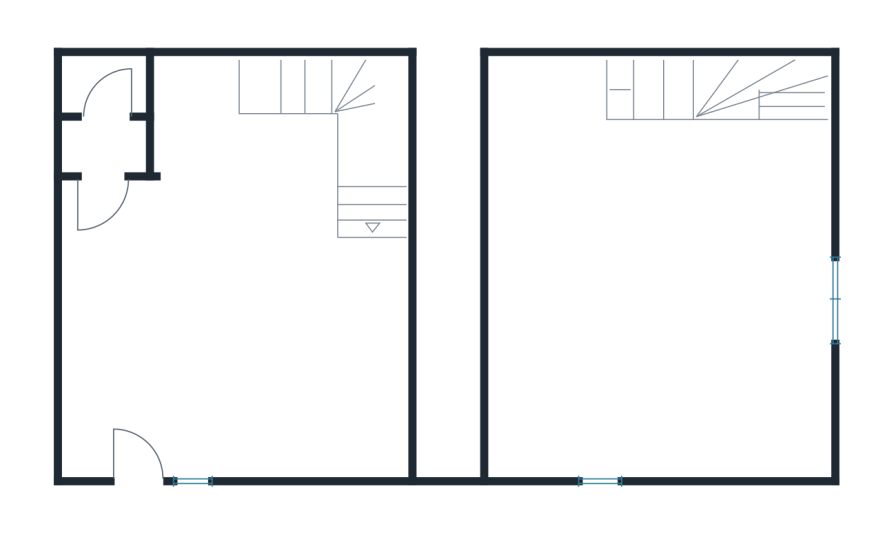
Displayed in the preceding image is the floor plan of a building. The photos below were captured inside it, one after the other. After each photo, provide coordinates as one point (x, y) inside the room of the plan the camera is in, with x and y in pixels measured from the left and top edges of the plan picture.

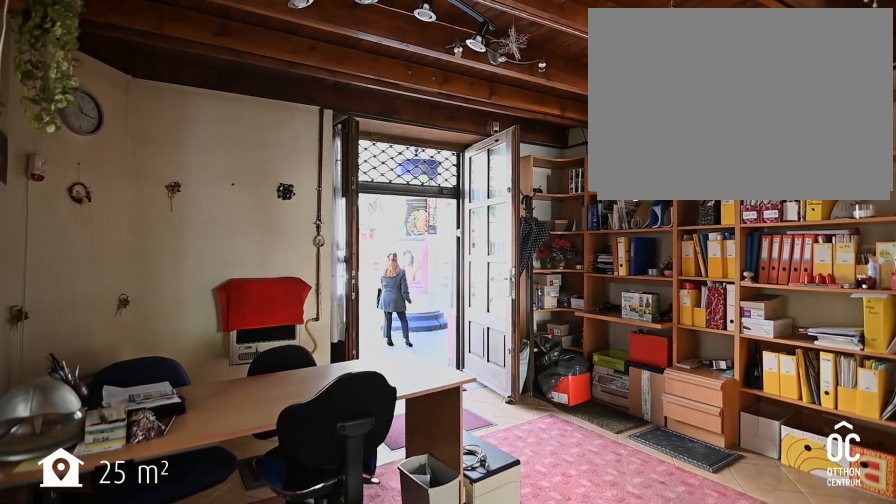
(235, 270)
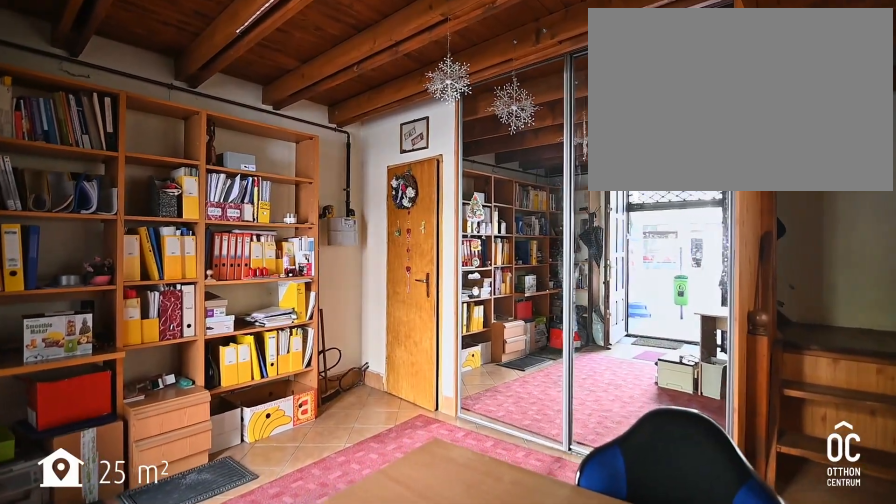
(235, 270)
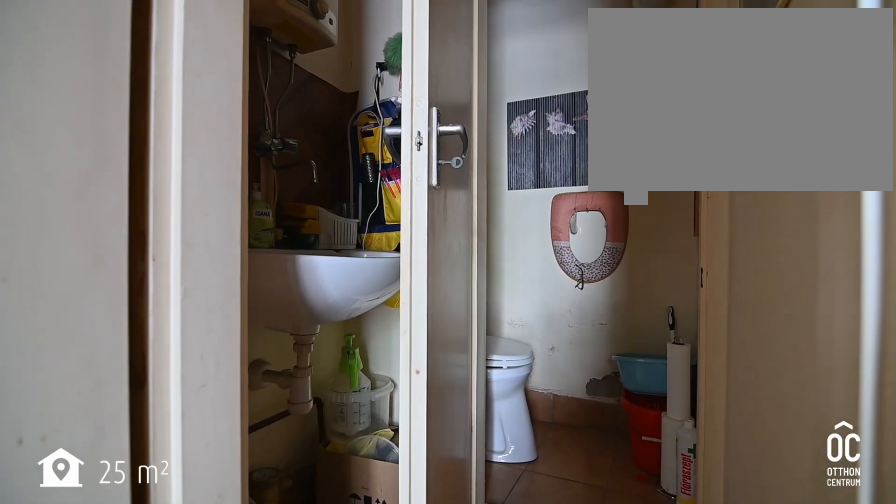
(100, 122)
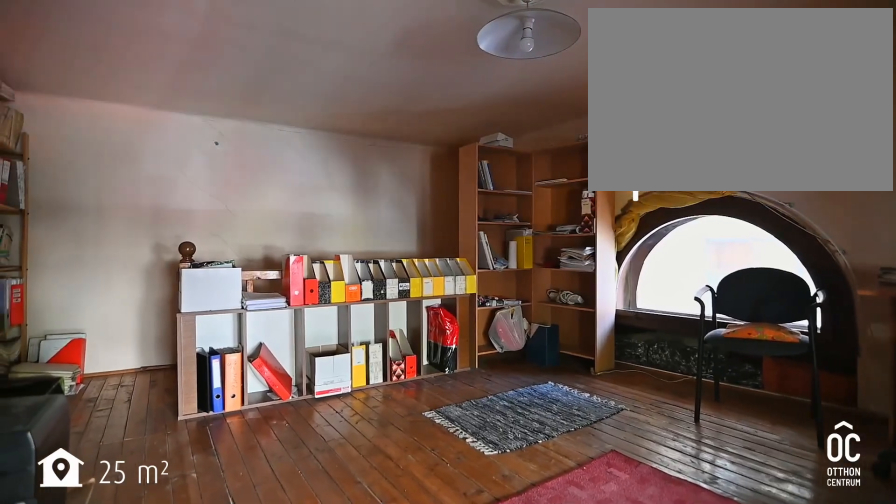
(646, 282)
